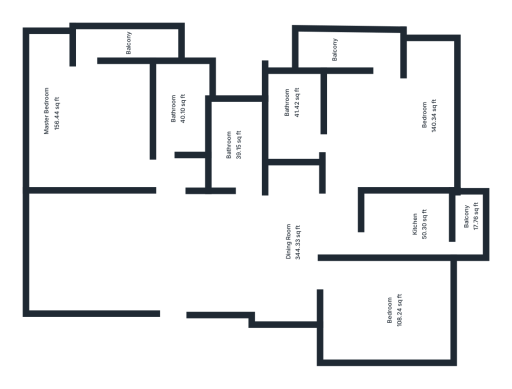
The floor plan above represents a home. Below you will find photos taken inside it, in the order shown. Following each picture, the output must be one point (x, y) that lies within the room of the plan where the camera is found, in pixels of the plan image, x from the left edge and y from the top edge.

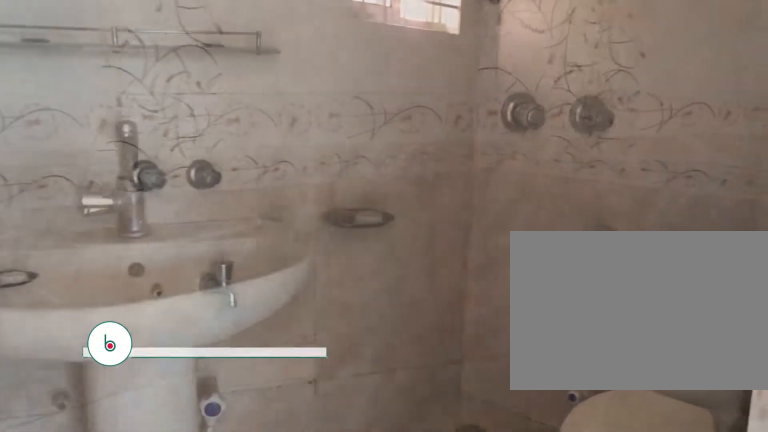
(286, 121)
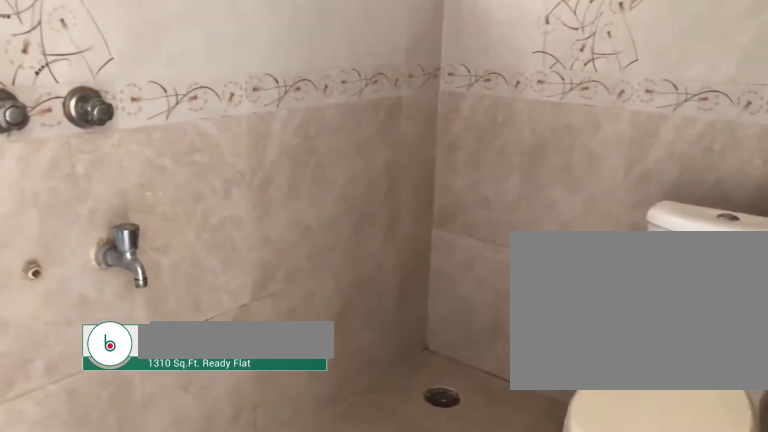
(286, 121)
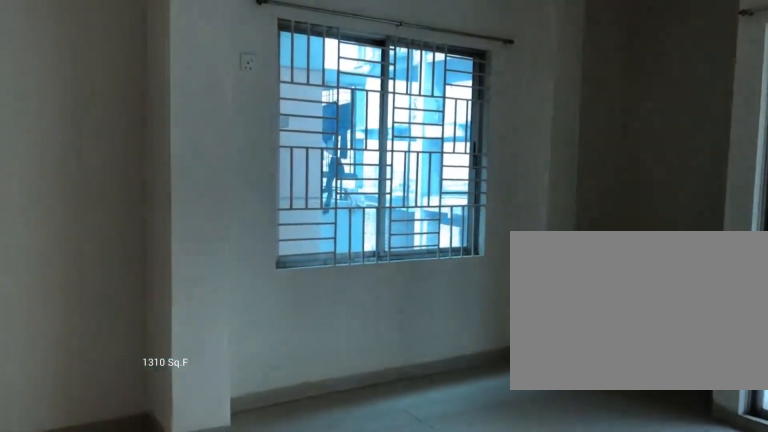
(115, 148)
